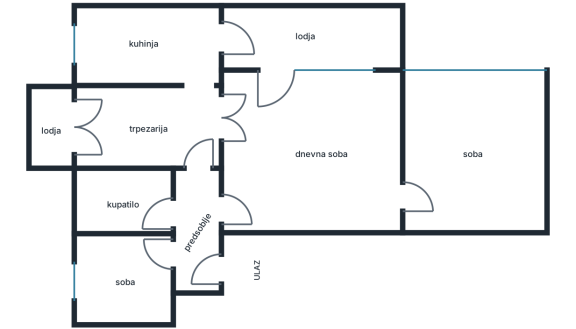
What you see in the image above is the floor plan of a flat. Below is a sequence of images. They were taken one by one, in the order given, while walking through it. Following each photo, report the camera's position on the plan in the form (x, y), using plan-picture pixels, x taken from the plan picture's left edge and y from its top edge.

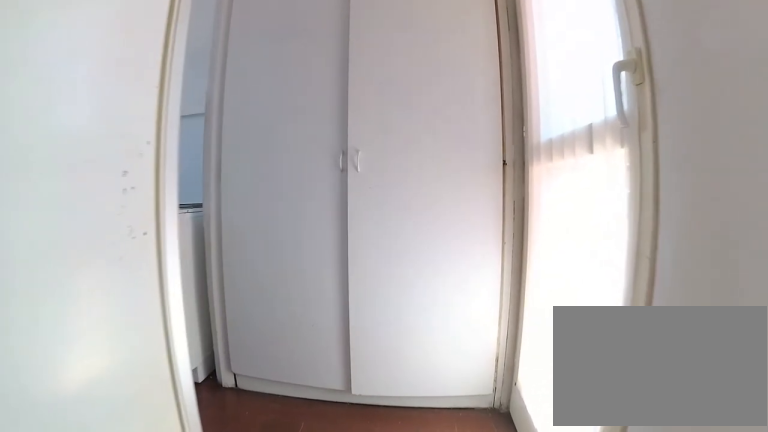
(198, 85)
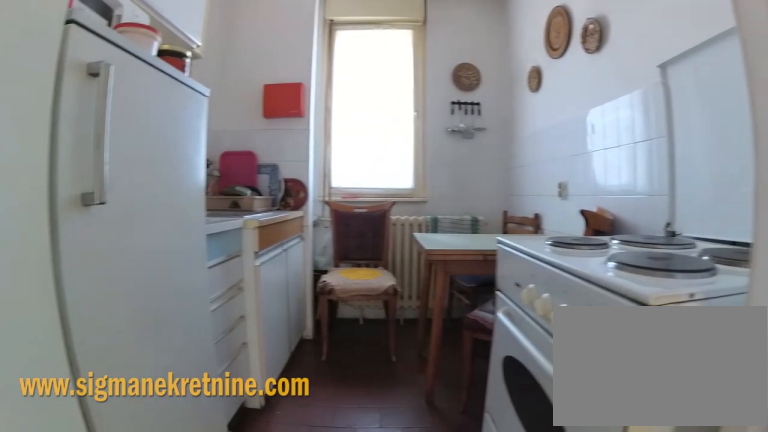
(212, 49)
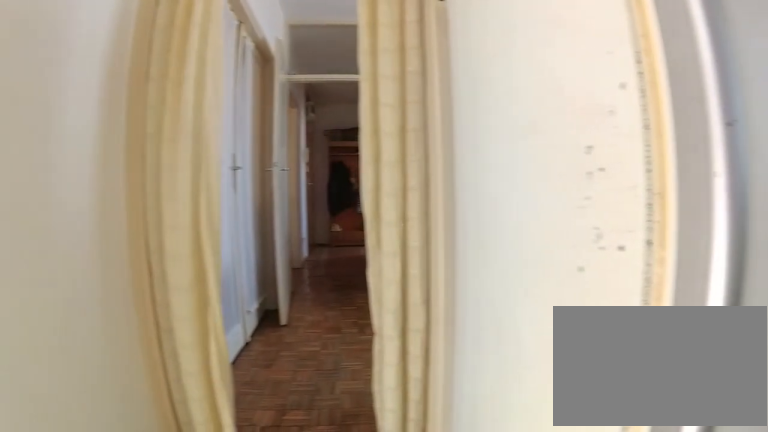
(206, 33)
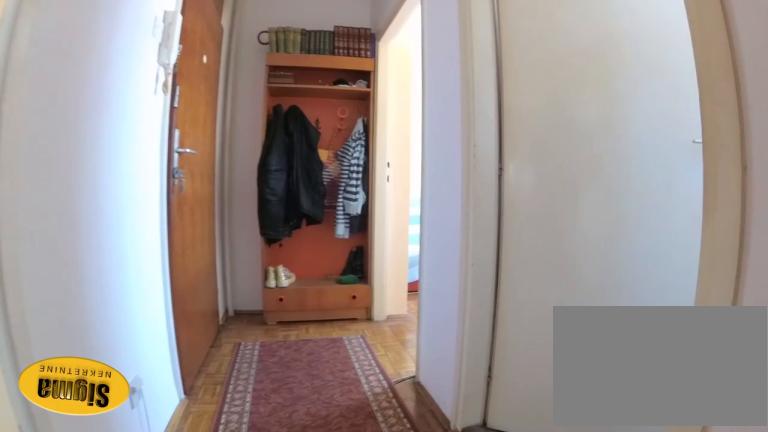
(195, 162)
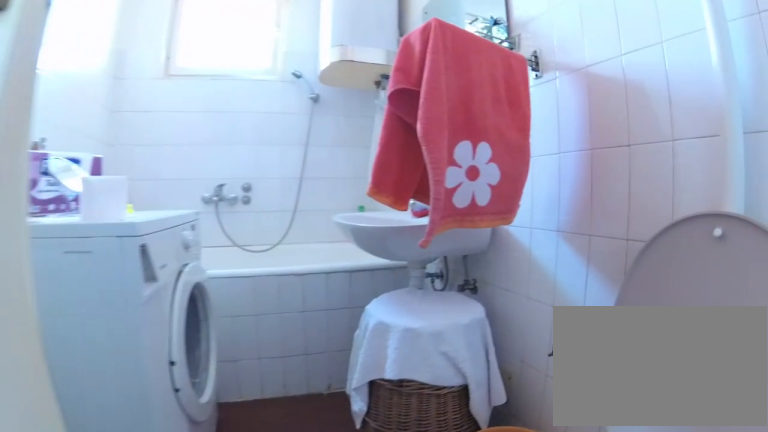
(182, 201)
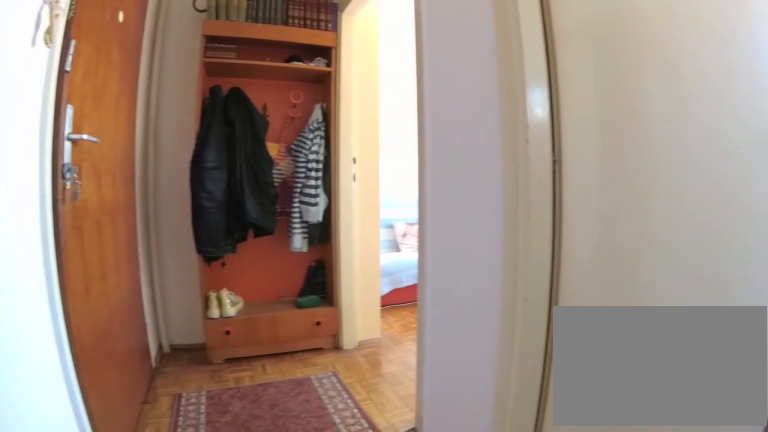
(196, 186)
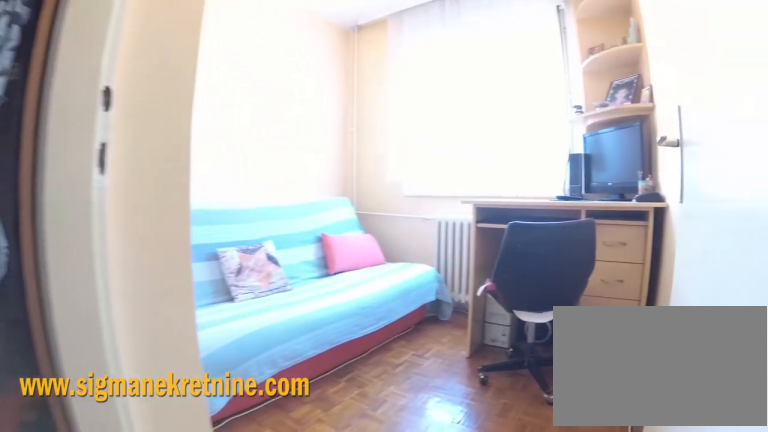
(202, 253)
